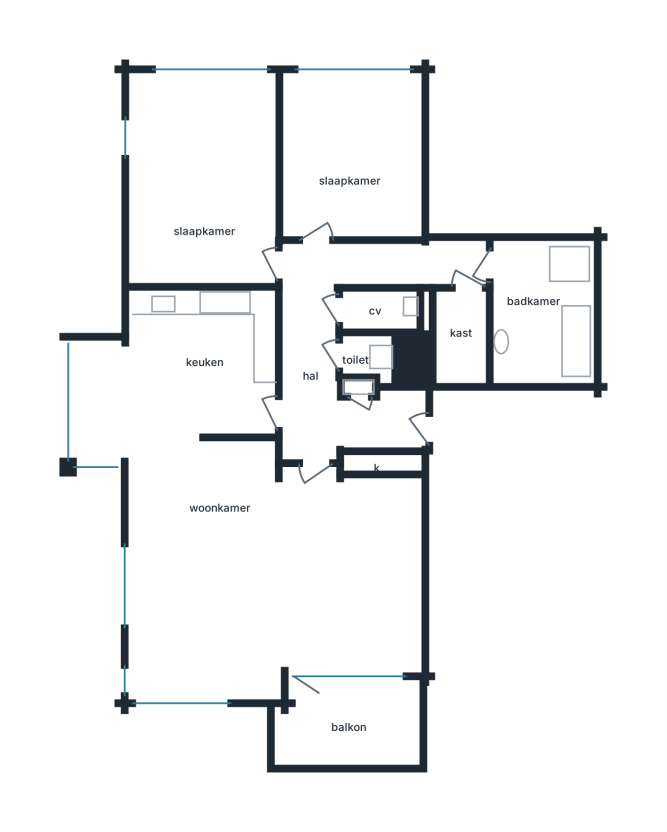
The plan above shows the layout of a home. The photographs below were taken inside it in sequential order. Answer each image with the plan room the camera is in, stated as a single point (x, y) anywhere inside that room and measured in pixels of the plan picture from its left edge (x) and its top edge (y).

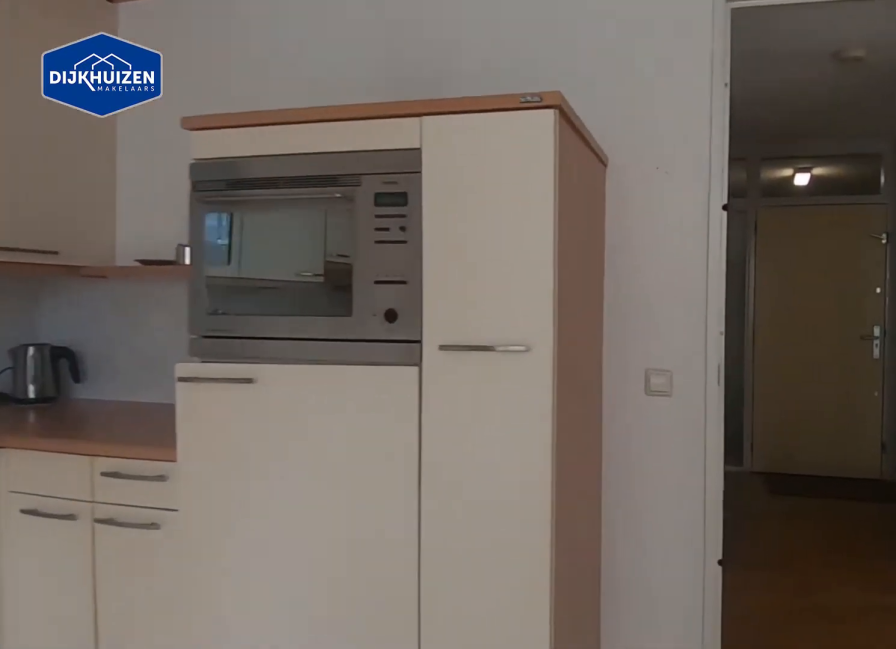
(263, 325)
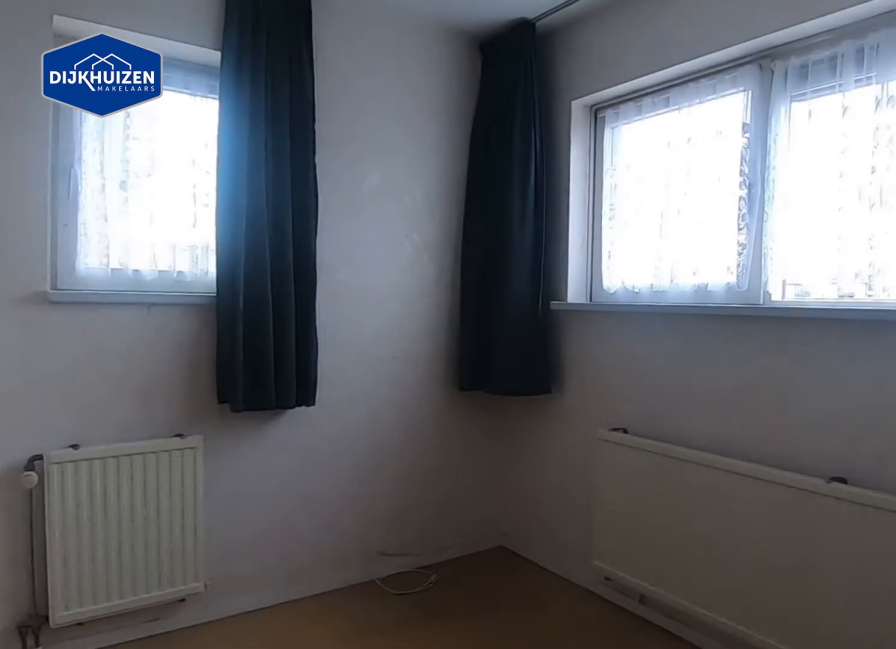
(207, 273)
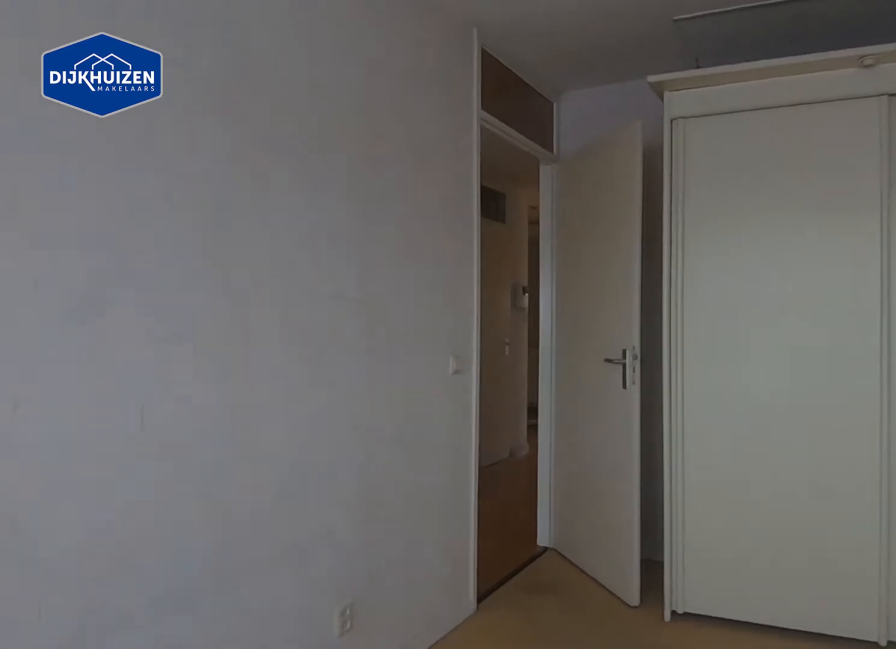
(207, 273)
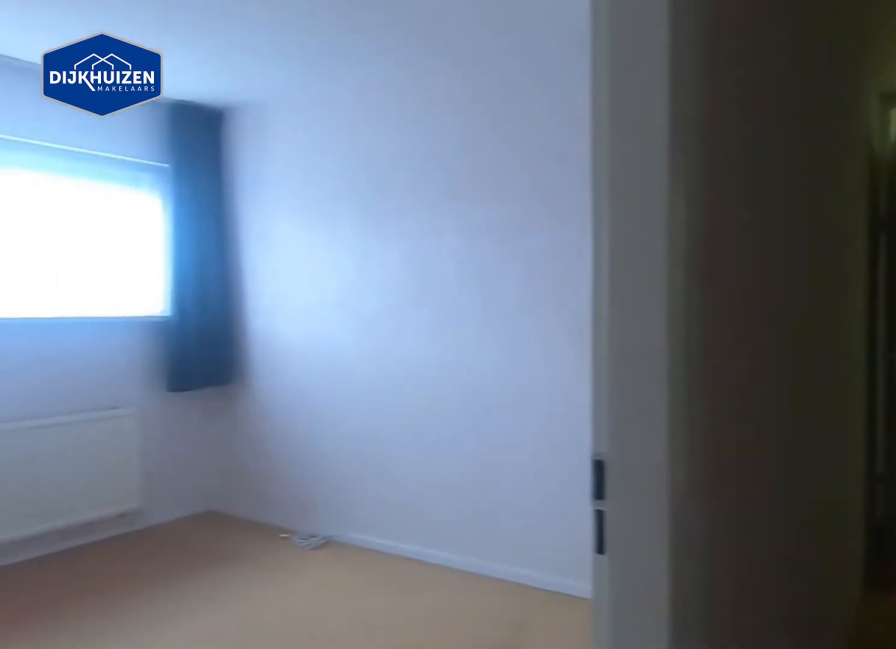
(383, 264)
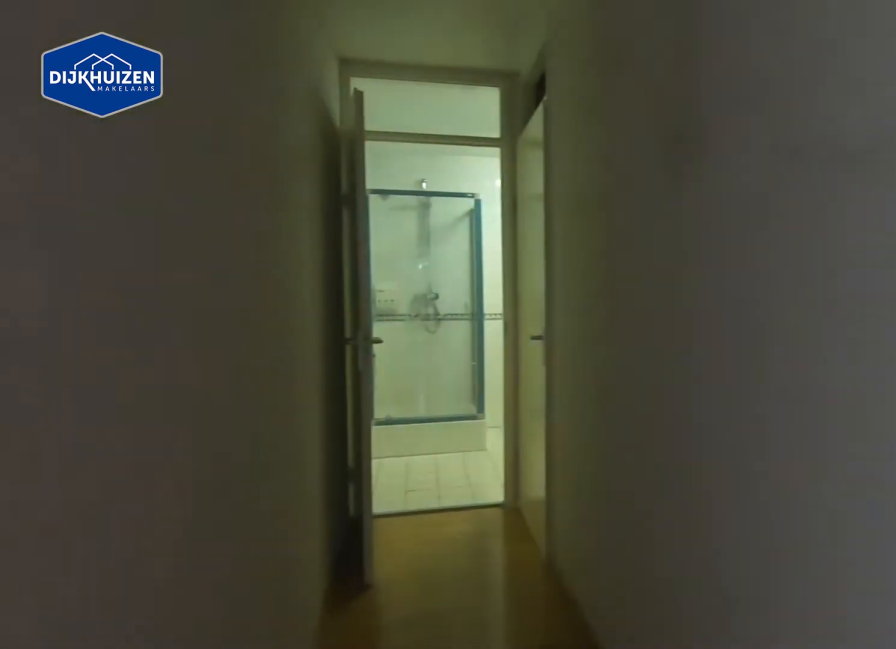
(314, 269)
